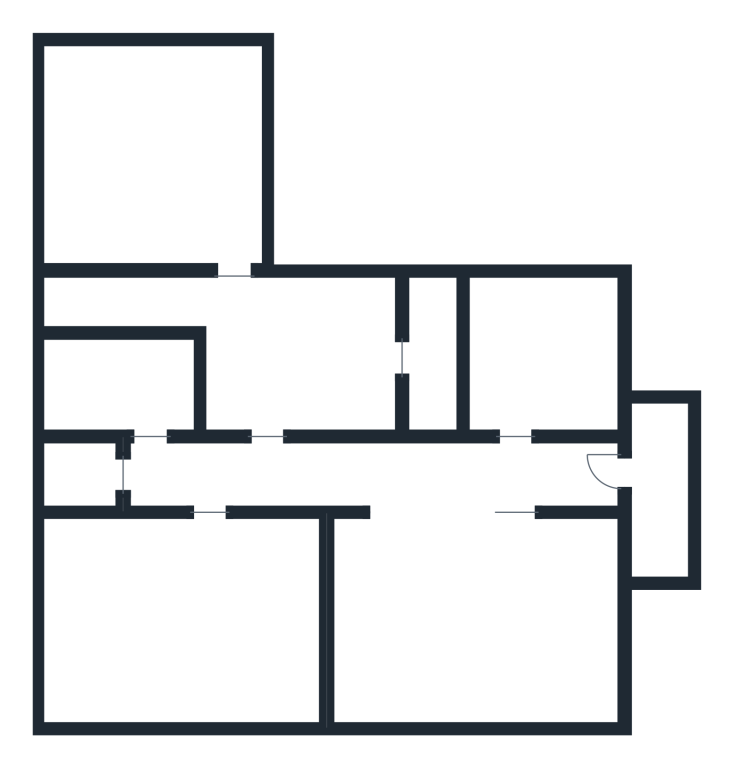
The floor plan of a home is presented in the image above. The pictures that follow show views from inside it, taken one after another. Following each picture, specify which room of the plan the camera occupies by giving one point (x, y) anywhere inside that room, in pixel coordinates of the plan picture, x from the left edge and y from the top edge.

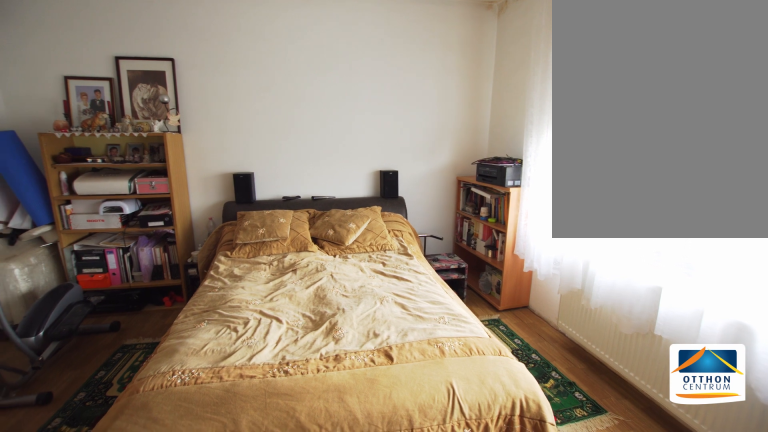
(481, 615)
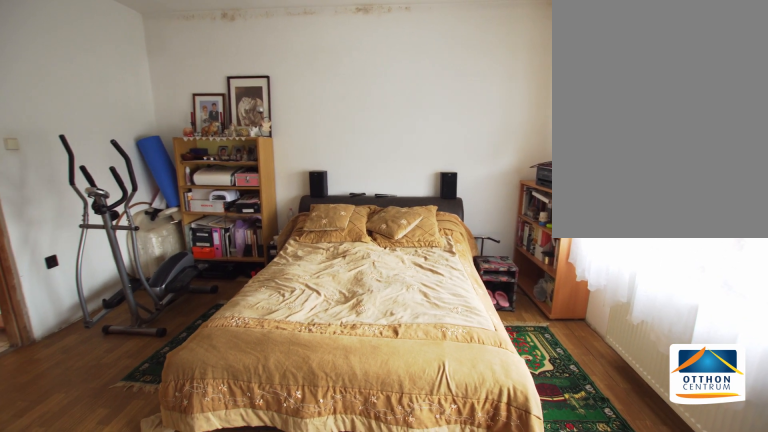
(481, 615)
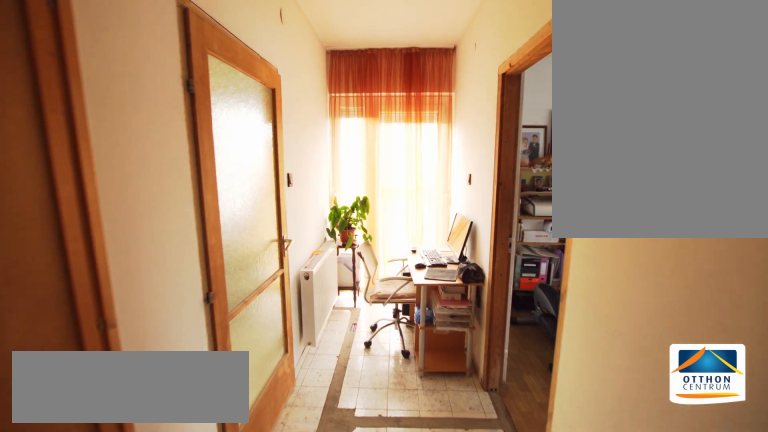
(548, 479)
